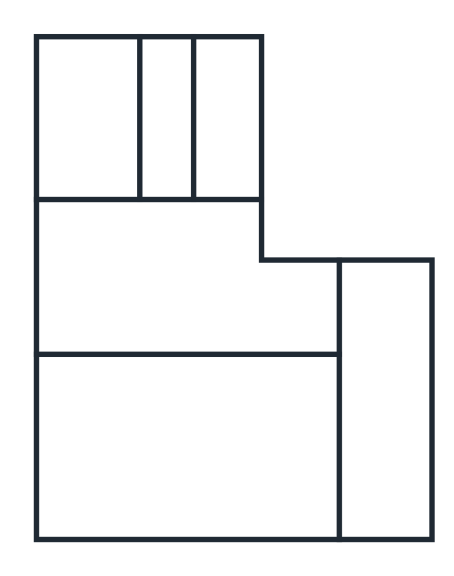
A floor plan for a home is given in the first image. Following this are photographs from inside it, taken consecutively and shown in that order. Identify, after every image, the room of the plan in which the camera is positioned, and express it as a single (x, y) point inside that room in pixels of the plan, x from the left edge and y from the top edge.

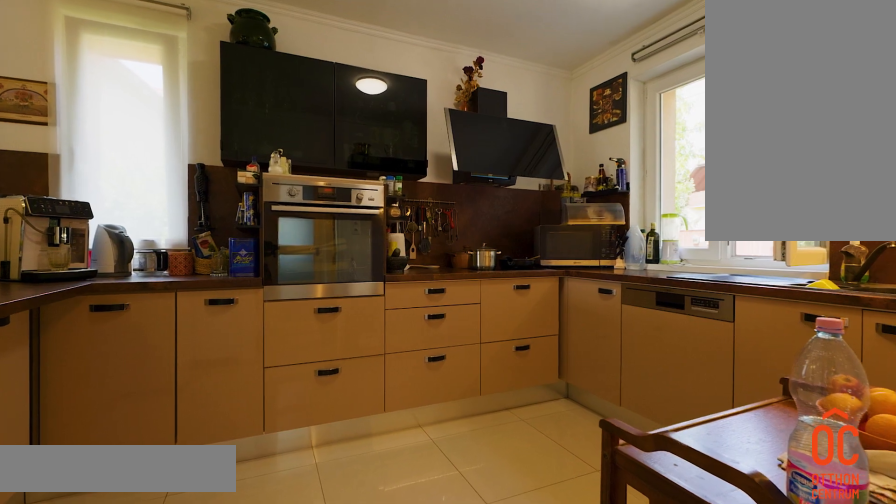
(89, 132)
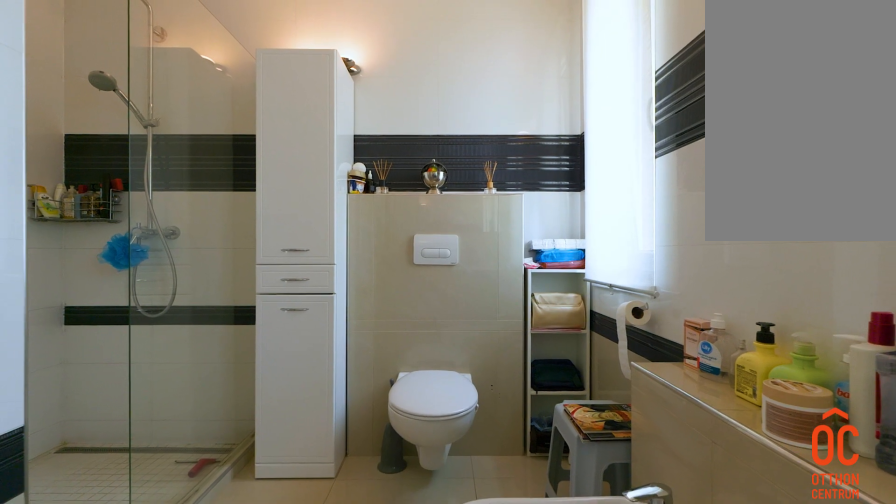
(234, 132)
